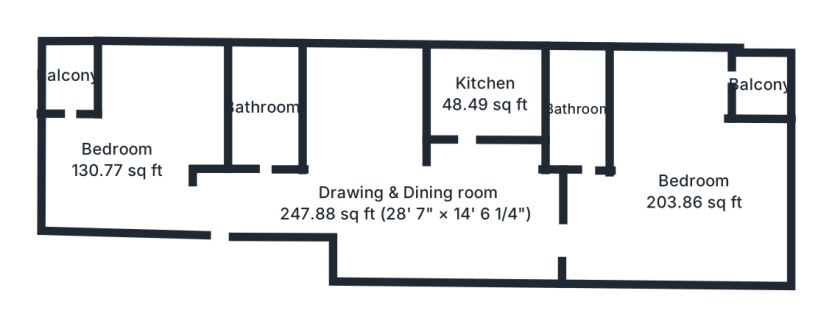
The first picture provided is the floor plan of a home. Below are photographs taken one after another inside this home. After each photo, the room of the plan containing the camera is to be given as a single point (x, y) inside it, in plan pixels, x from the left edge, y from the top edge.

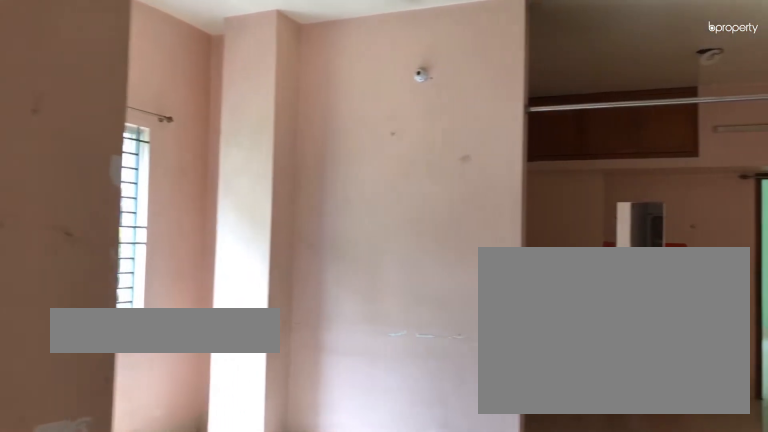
(410, 205)
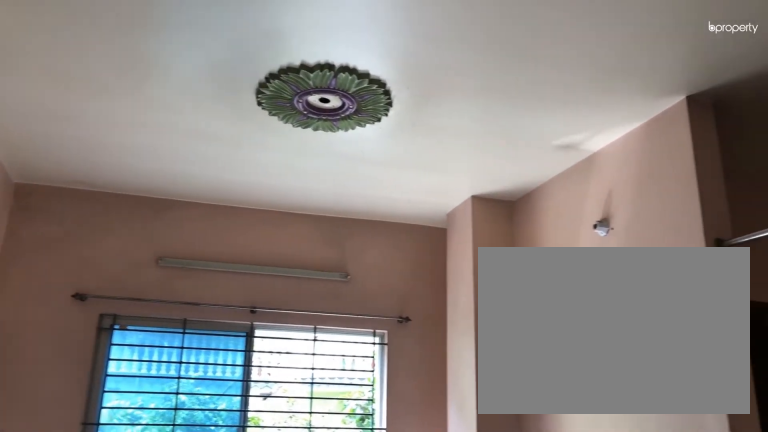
(409, 205)
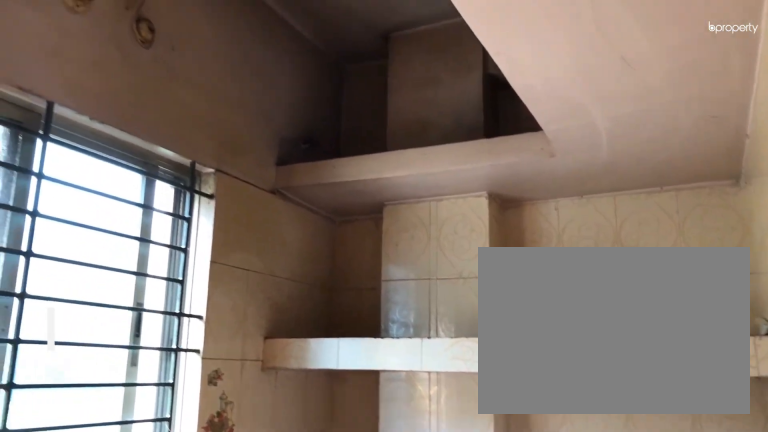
(486, 95)
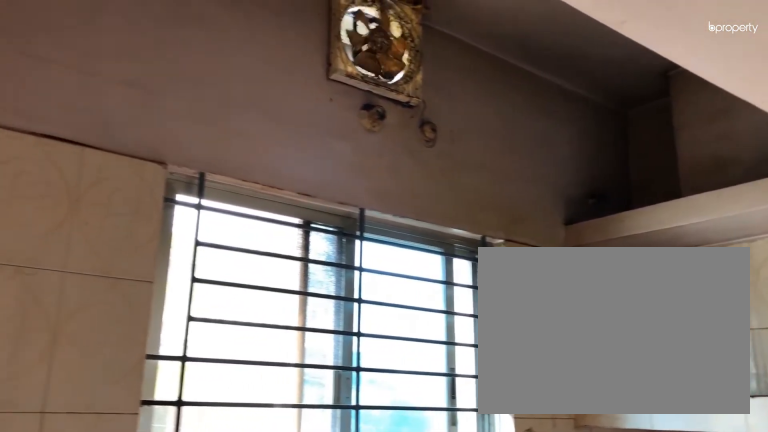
(486, 95)
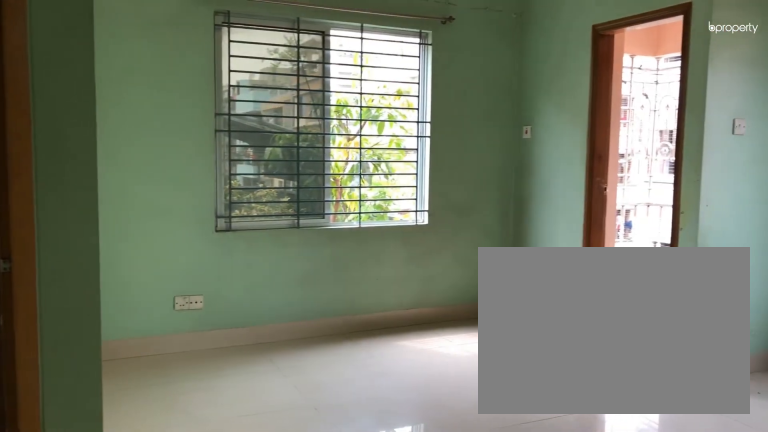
(691, 190)
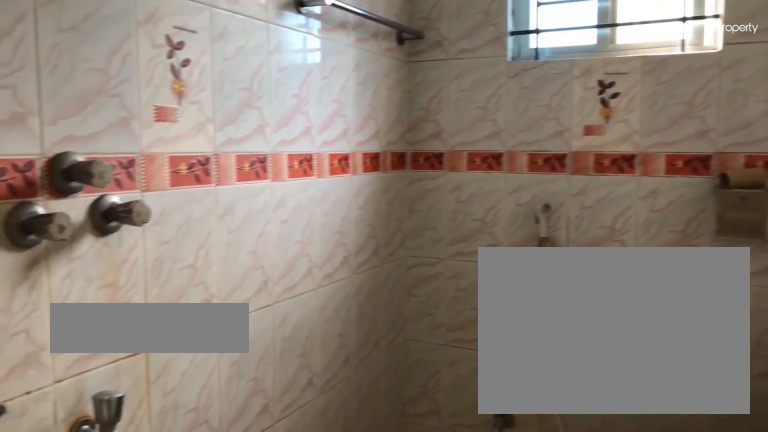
(579, 111)
